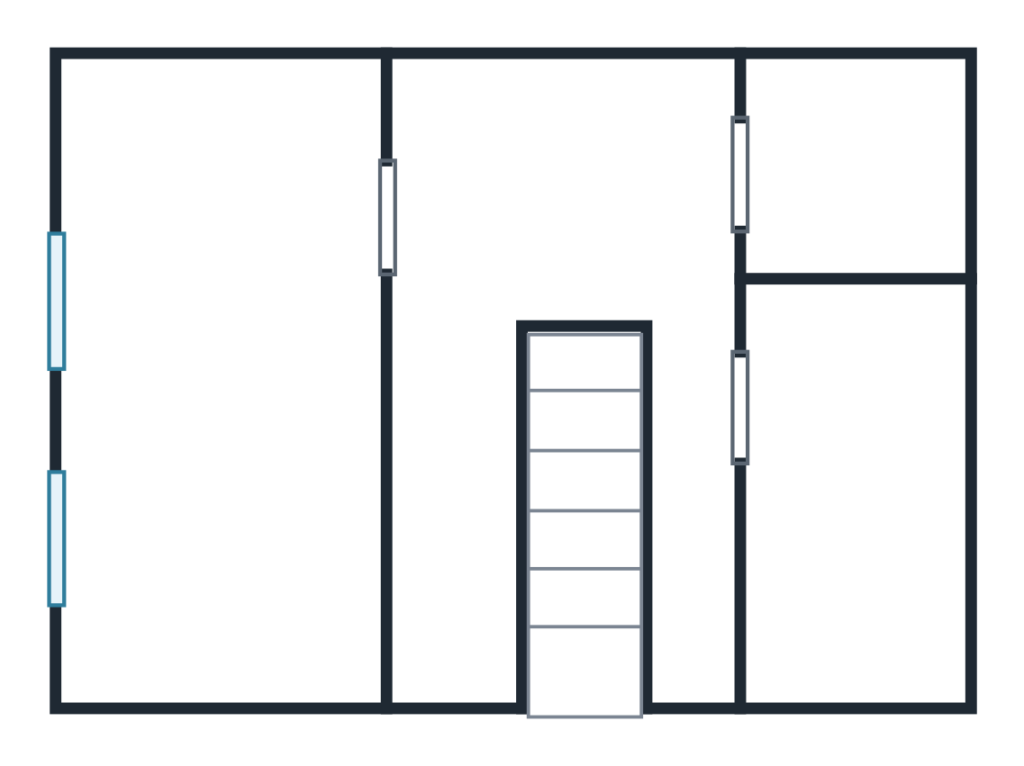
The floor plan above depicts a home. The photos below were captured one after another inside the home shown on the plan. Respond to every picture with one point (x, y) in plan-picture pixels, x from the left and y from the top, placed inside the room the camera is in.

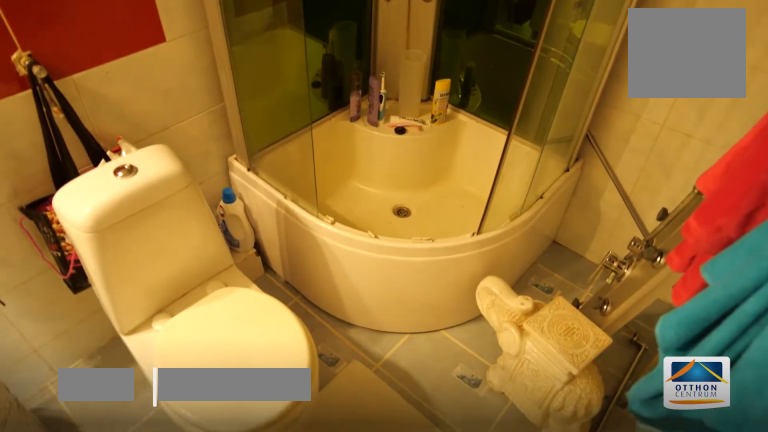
(861, 181)
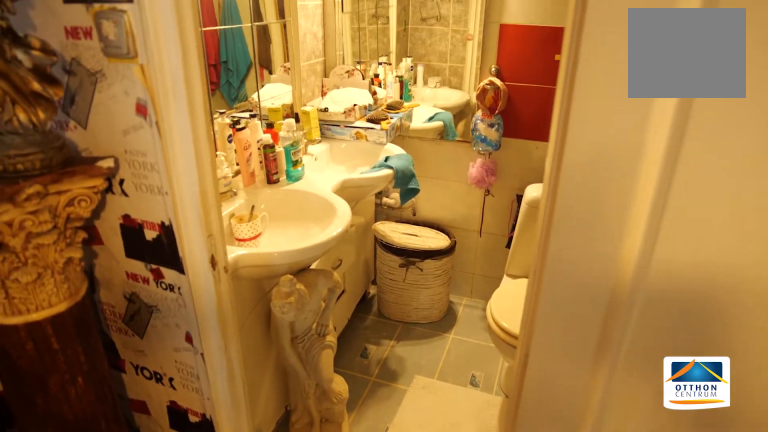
(865, 180)
